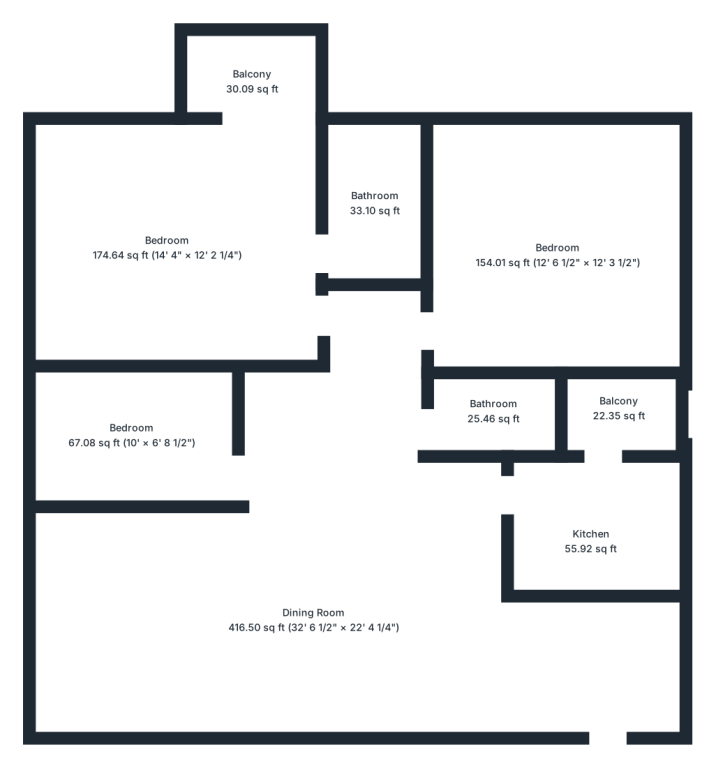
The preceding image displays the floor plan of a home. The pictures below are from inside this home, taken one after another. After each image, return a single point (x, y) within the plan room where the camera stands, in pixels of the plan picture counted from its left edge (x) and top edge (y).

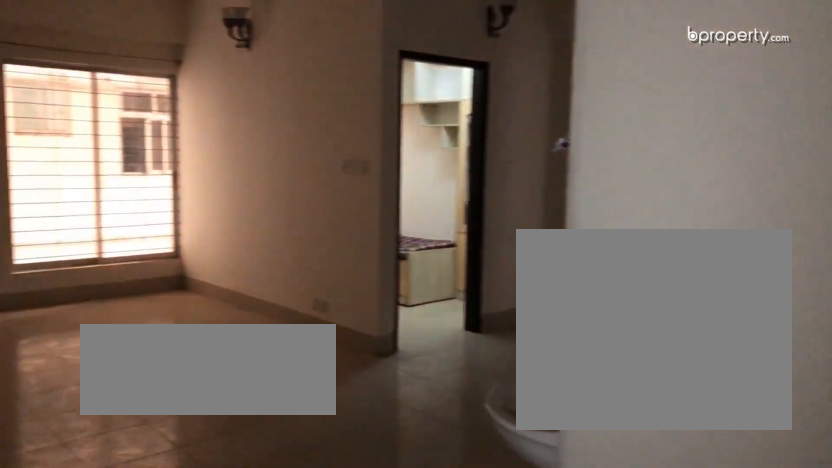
(313, 636)
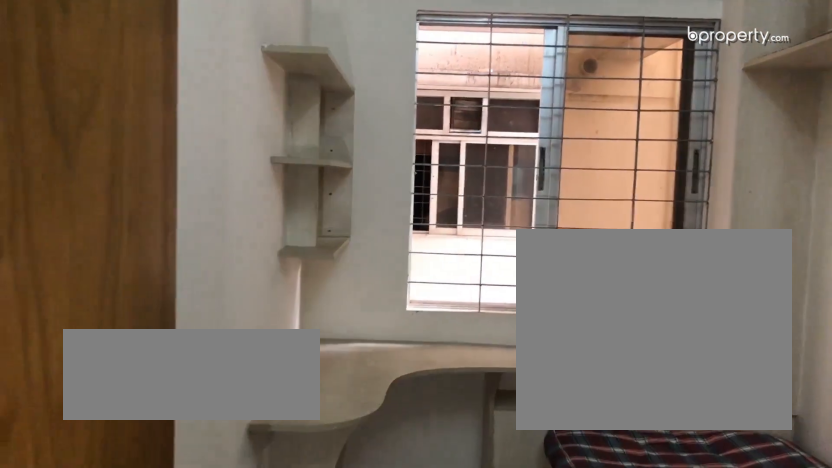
(131, 425)
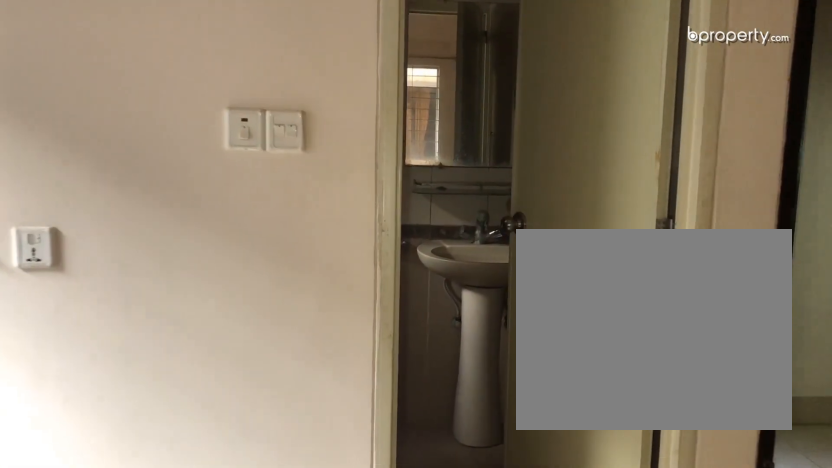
(170, 256)
